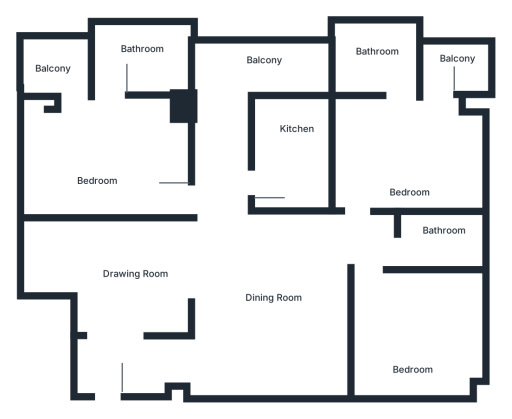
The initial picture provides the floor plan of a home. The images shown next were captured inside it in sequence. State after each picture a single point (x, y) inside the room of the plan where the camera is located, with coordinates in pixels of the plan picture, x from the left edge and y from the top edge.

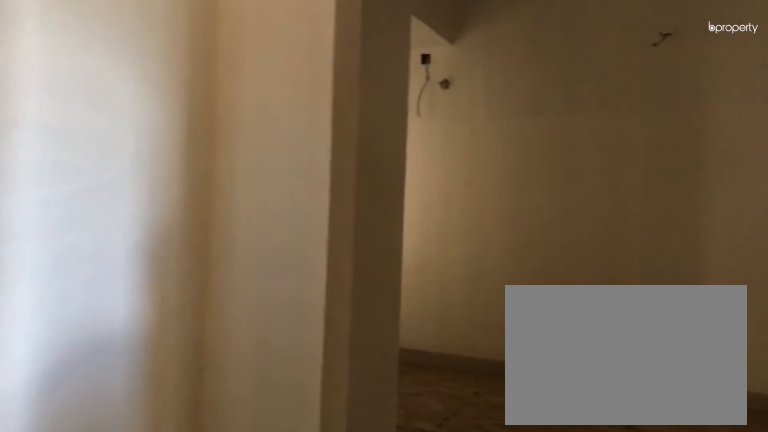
(103, 362)
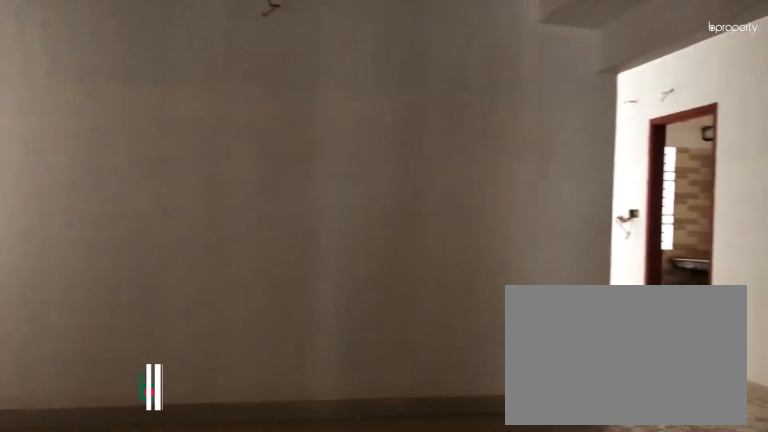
(103, 362)
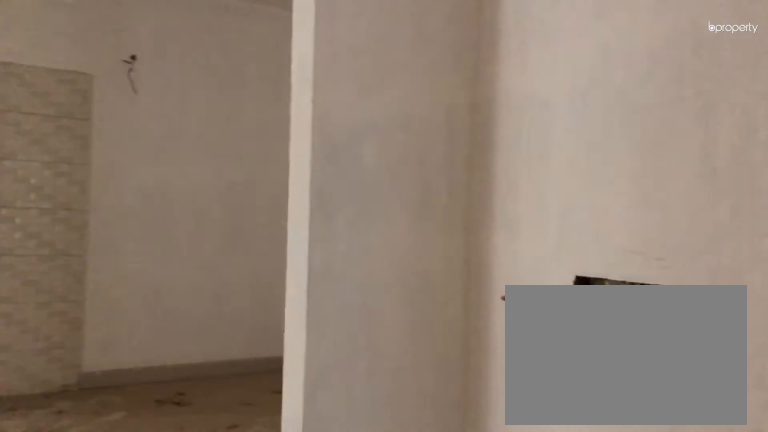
(145, 270)
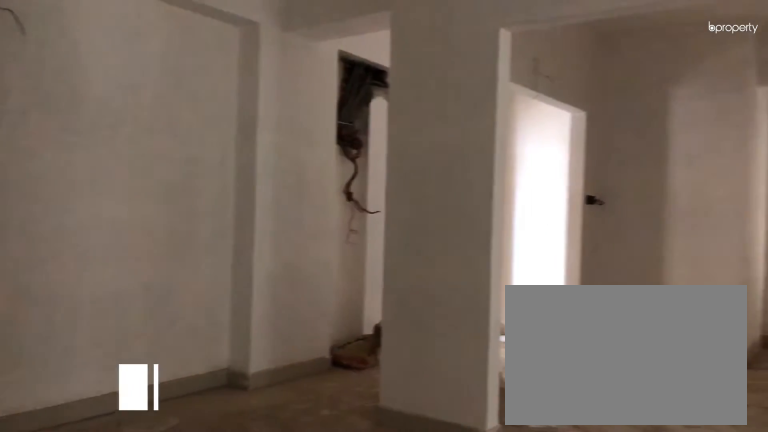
(259, 302)
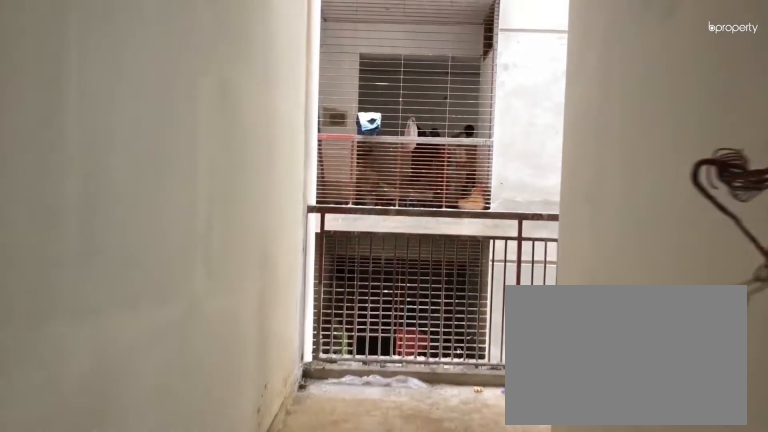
(258, 73)
